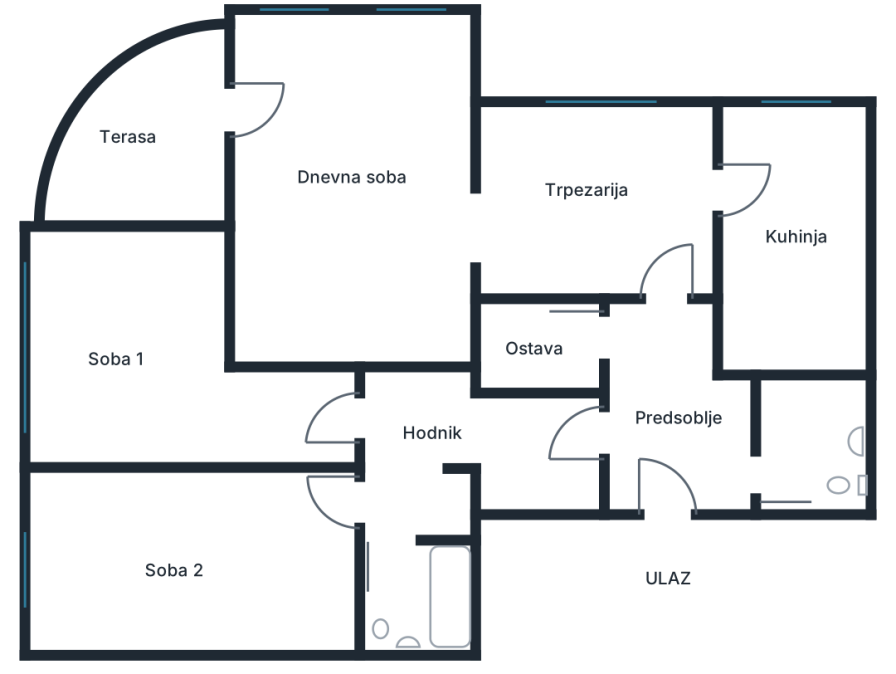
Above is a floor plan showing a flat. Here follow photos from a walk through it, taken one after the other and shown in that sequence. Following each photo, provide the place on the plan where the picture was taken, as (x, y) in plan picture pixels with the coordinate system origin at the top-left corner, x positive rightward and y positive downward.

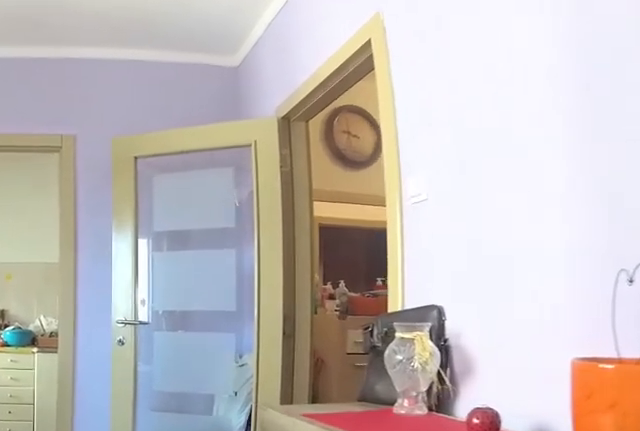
(526, 230)
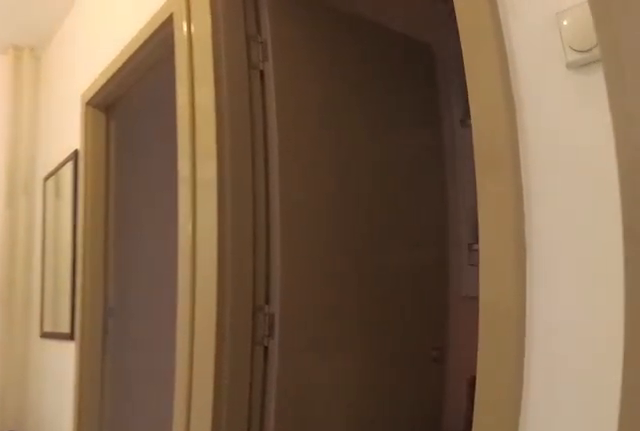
(657, 264)
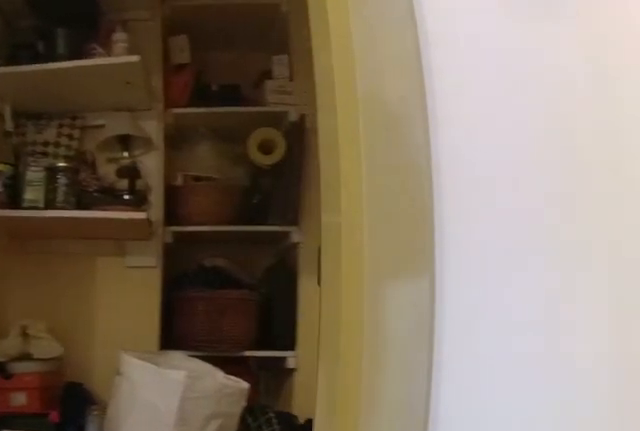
(648, 304)
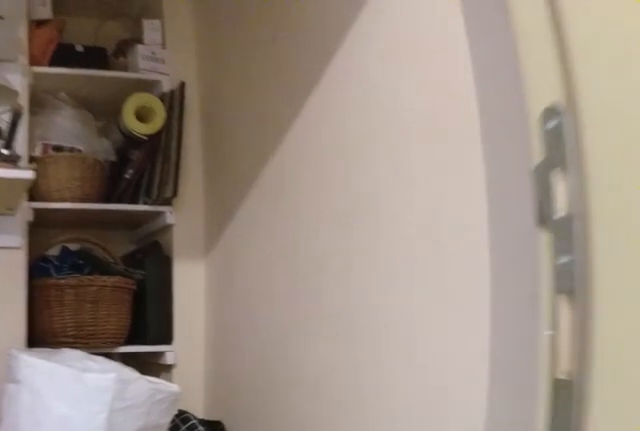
(647, 327)
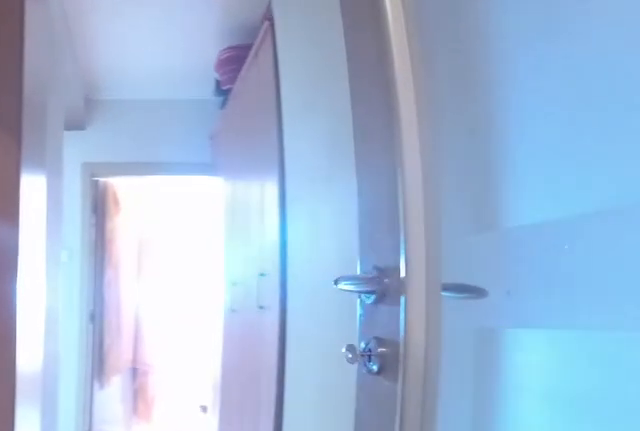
(647, 427)
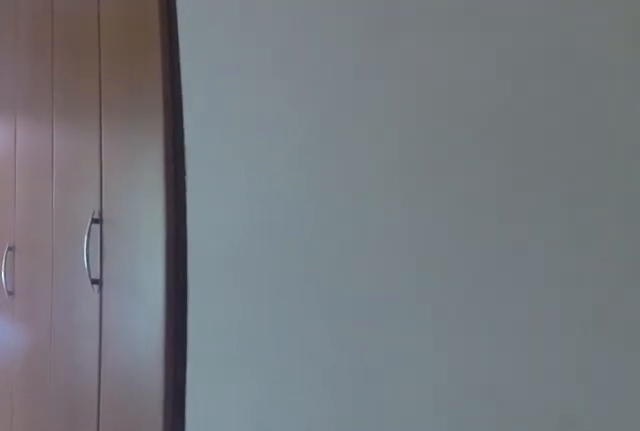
(562, 444)
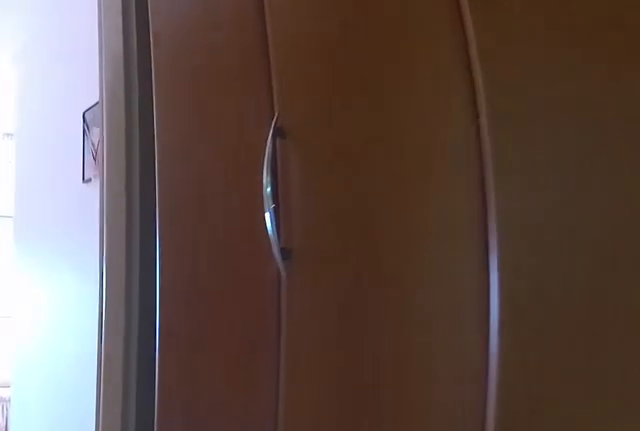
(465, 428)
